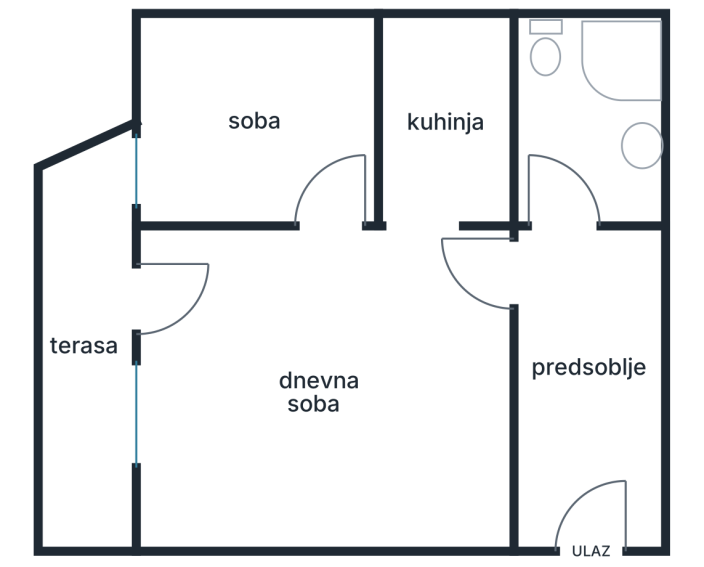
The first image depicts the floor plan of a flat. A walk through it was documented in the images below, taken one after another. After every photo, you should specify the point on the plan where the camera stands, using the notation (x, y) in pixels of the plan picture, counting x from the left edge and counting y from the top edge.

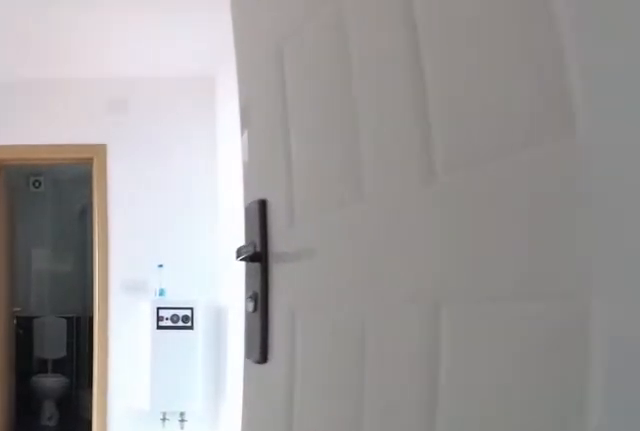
(578, 528)
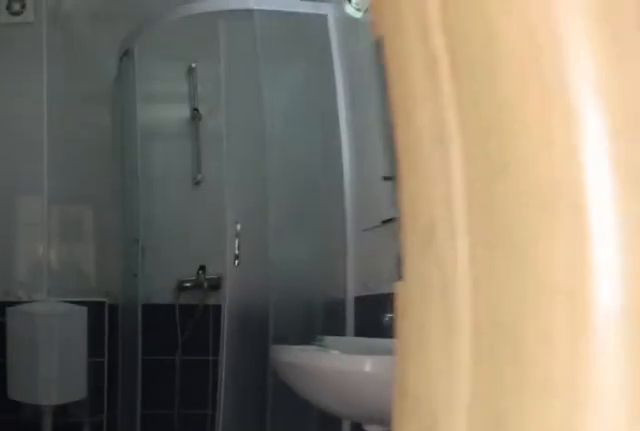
(578, 278)
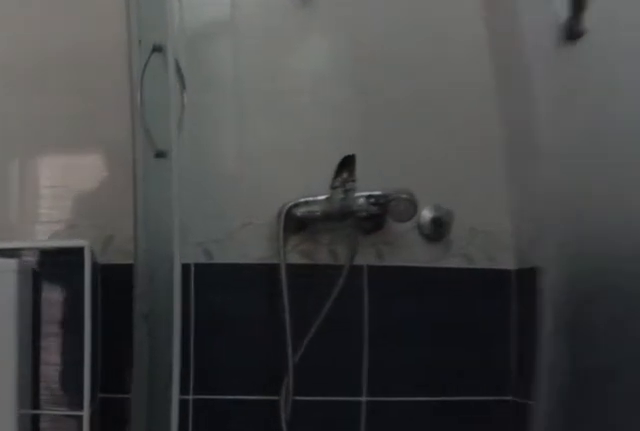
(577, 145)
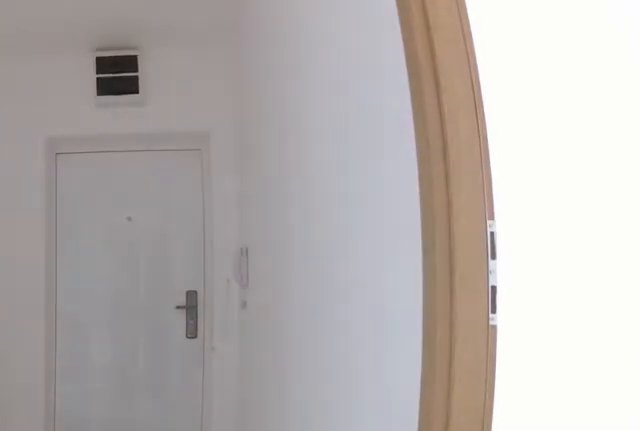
(582, 204)
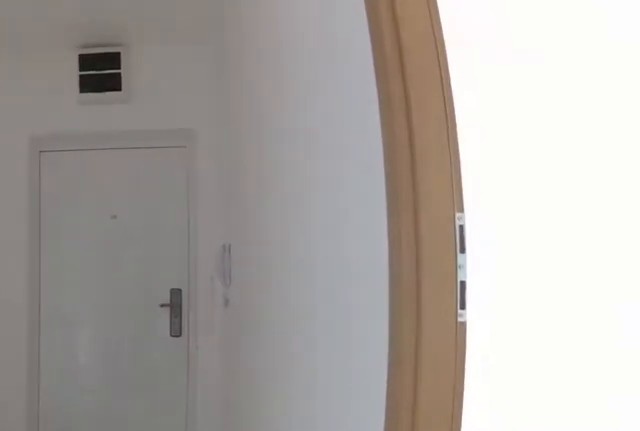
(580, 220)
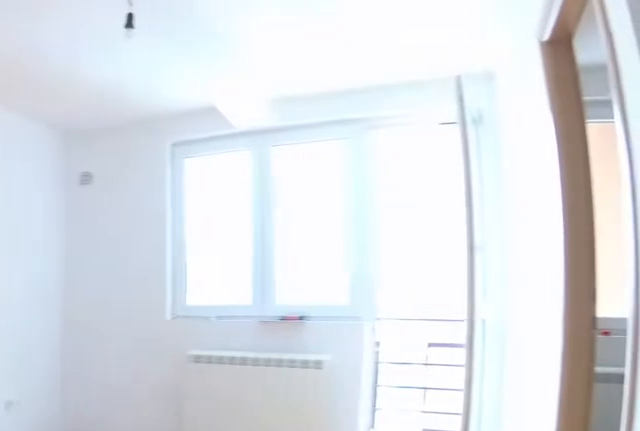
(556, 265)
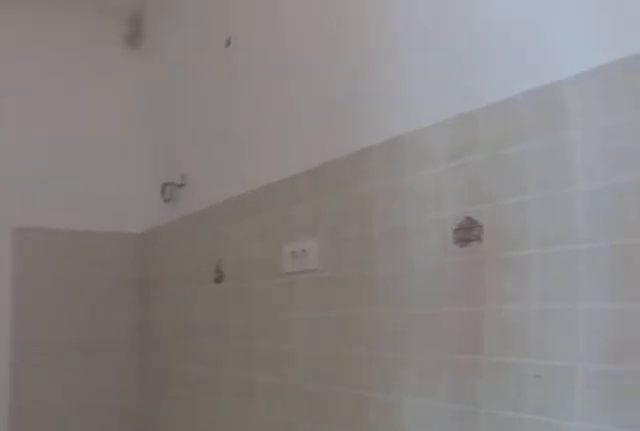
(436, 239)
